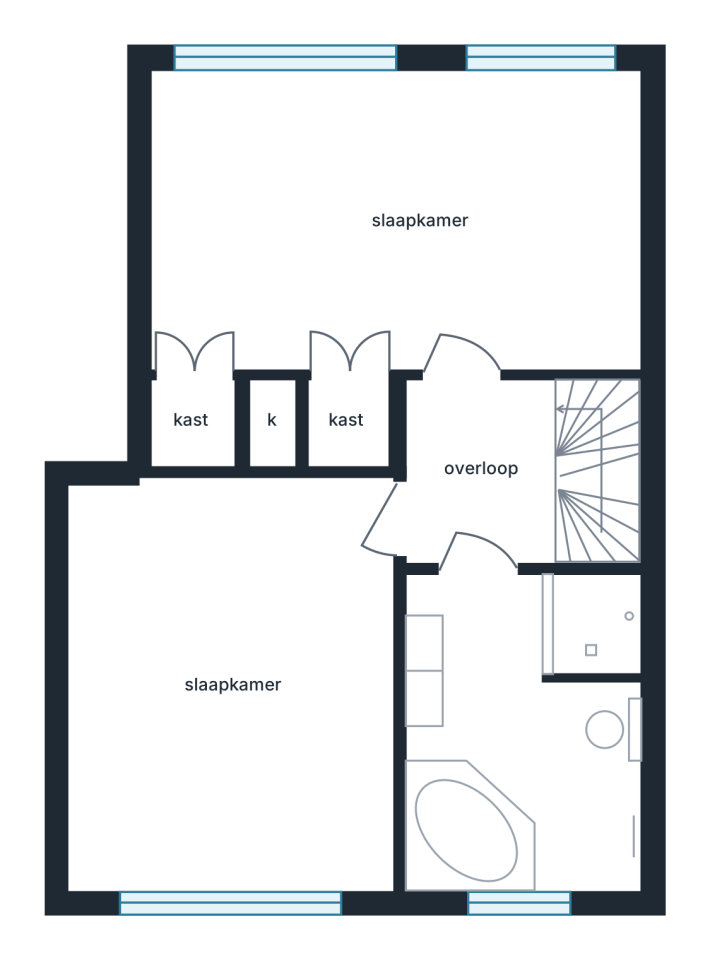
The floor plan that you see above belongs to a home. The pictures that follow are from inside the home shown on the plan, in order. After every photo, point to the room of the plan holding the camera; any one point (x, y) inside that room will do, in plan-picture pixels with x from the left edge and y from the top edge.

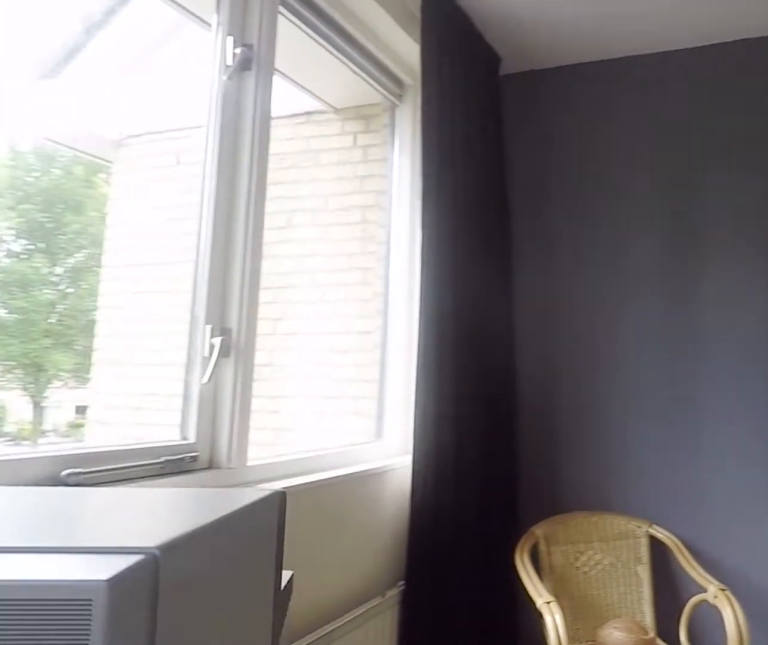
(398, 219)
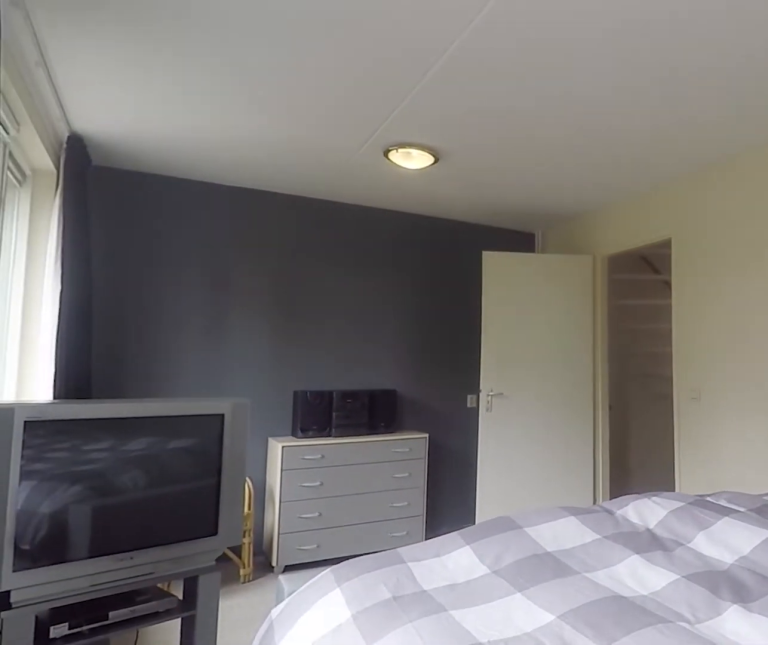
(398, 219)
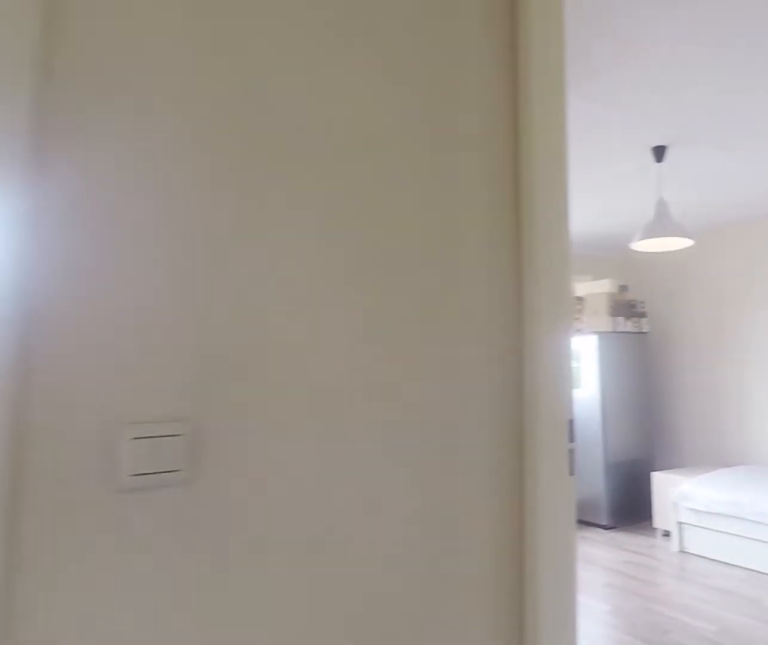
(481, 474)
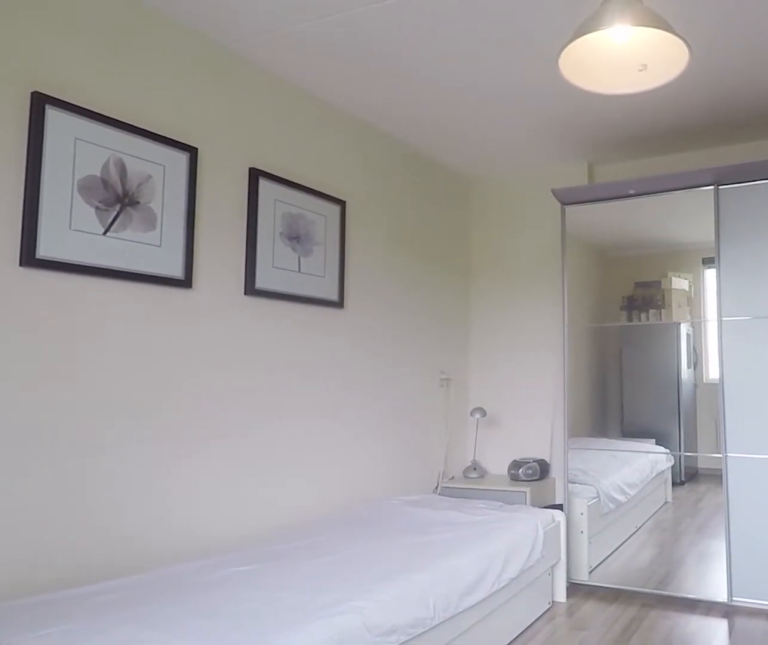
(232, 688)
